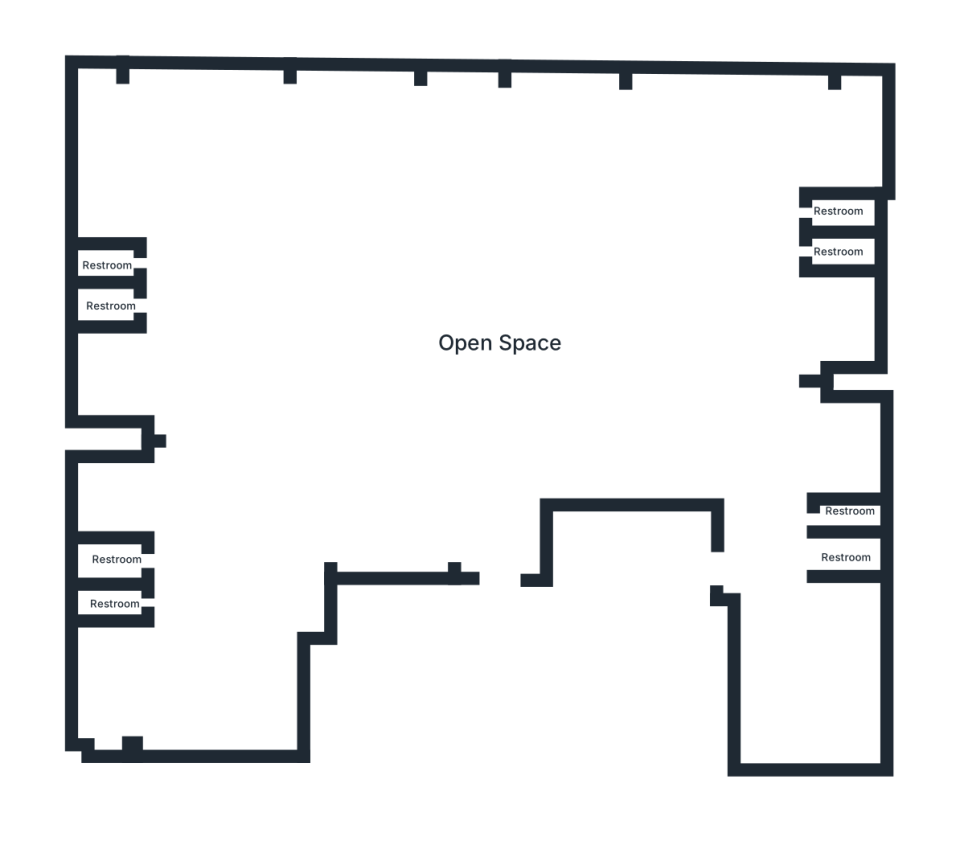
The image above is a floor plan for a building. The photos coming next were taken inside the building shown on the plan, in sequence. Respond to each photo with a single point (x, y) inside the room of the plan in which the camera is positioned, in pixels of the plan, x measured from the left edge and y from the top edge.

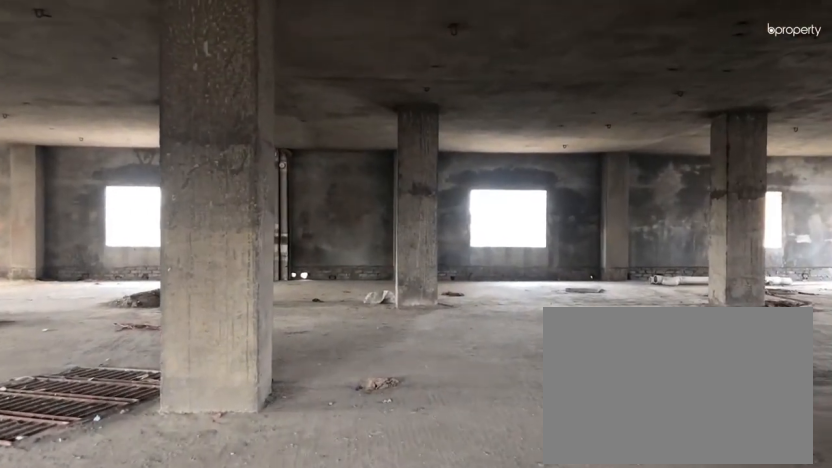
(482, 349)
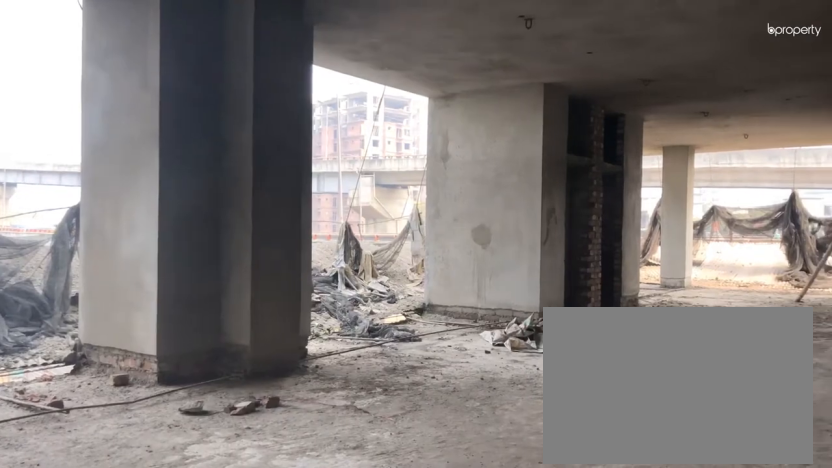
(481, 349)
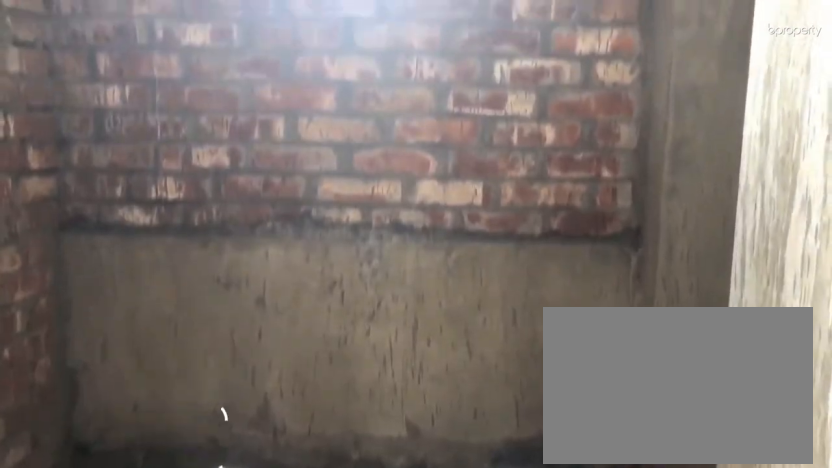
(843, 509)
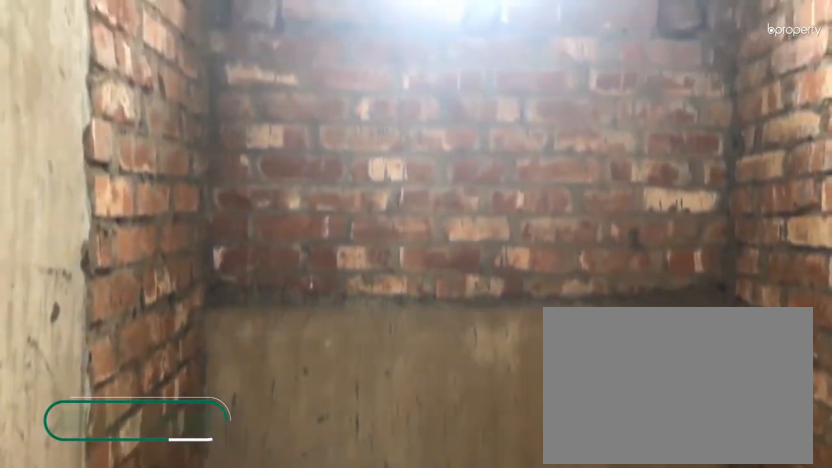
(864, 565)
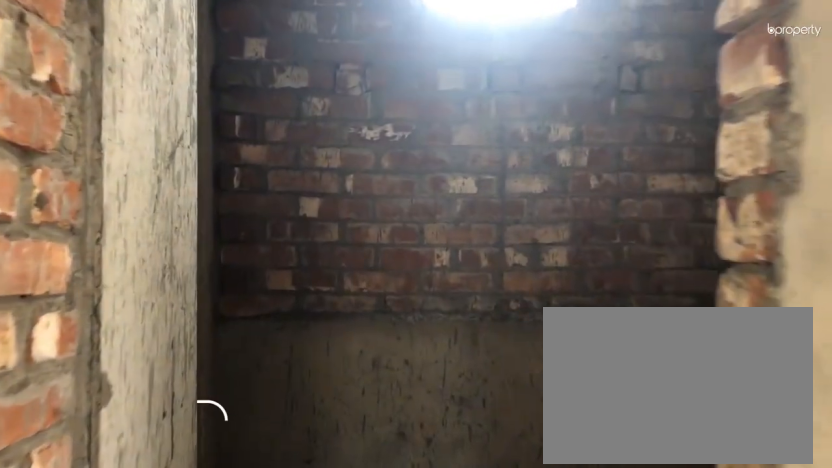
(835, 221)
